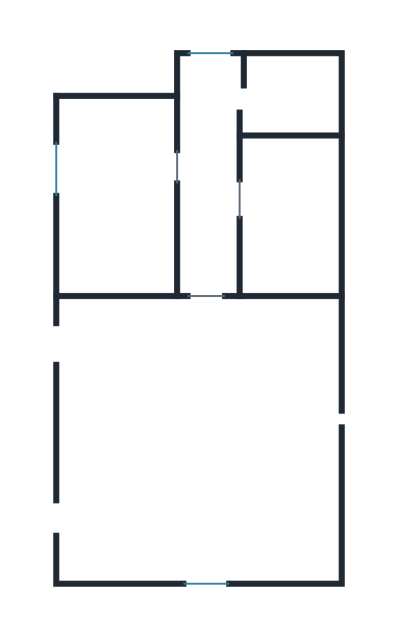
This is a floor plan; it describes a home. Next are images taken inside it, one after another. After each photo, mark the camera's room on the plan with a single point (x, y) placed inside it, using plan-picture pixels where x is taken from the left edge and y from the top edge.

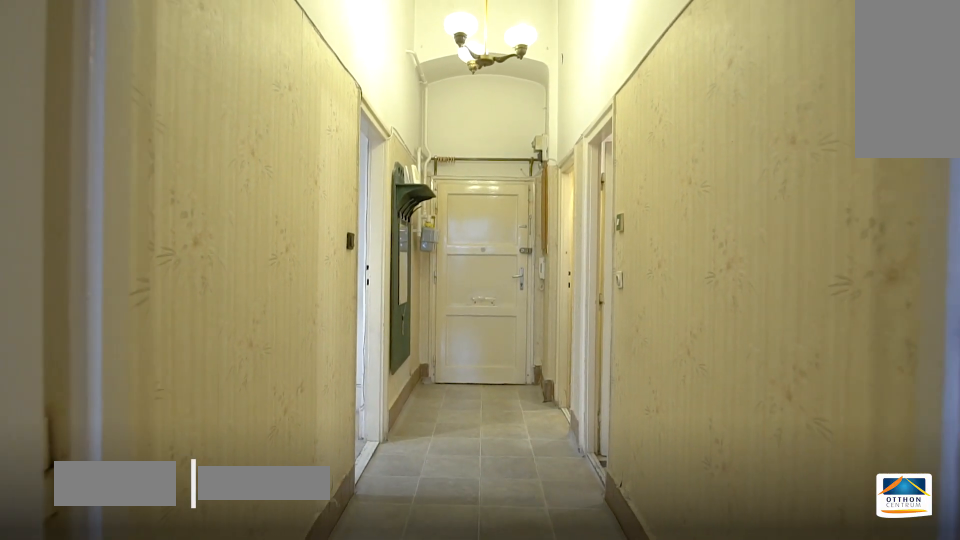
(210, 202)
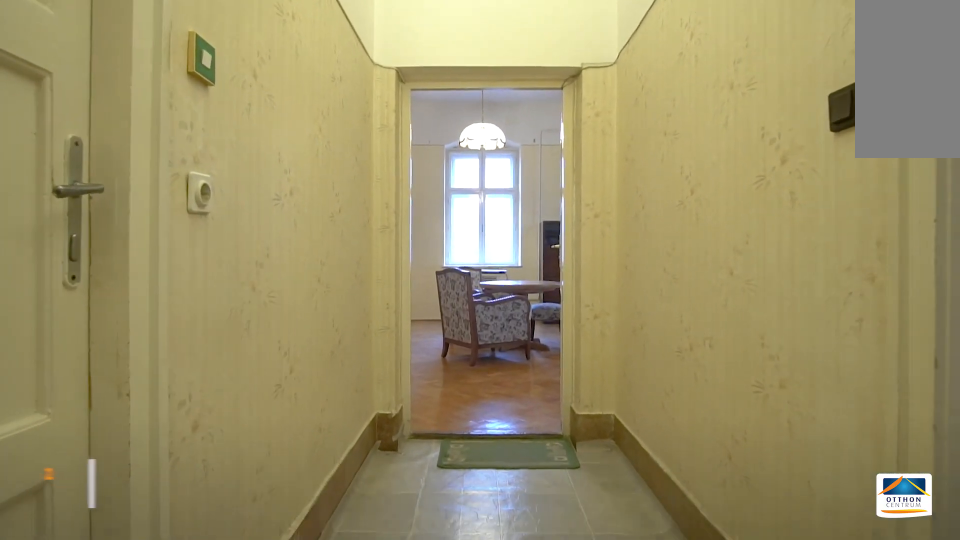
(210, 202)
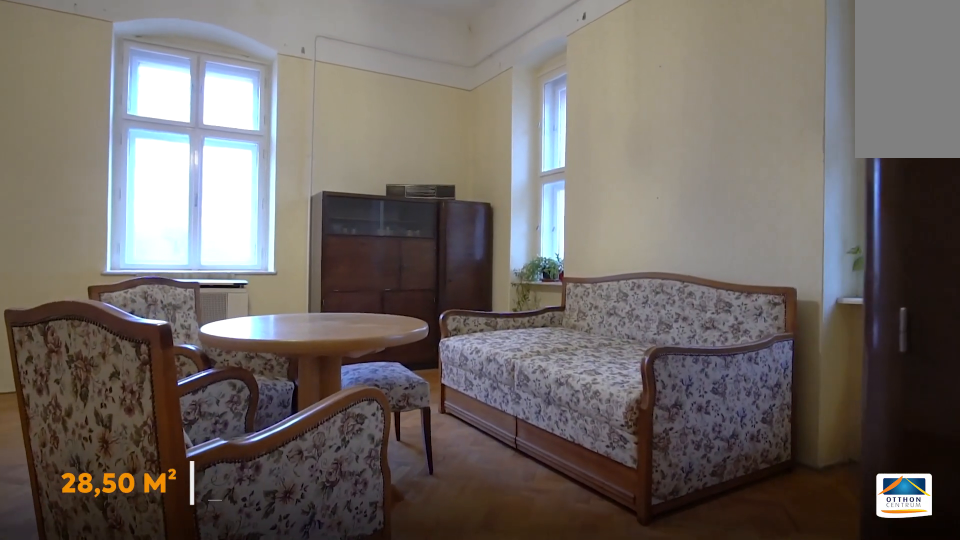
(216, 446)
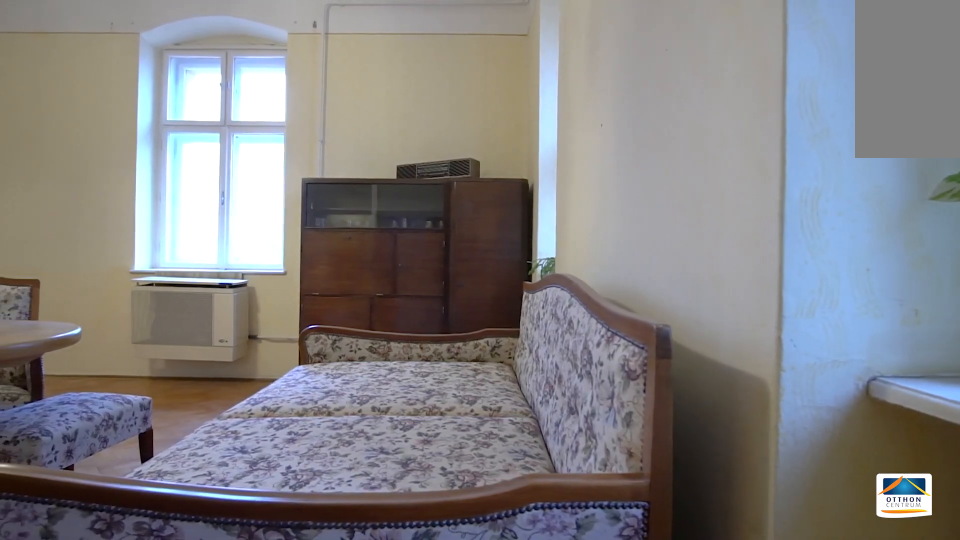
(216, 446)
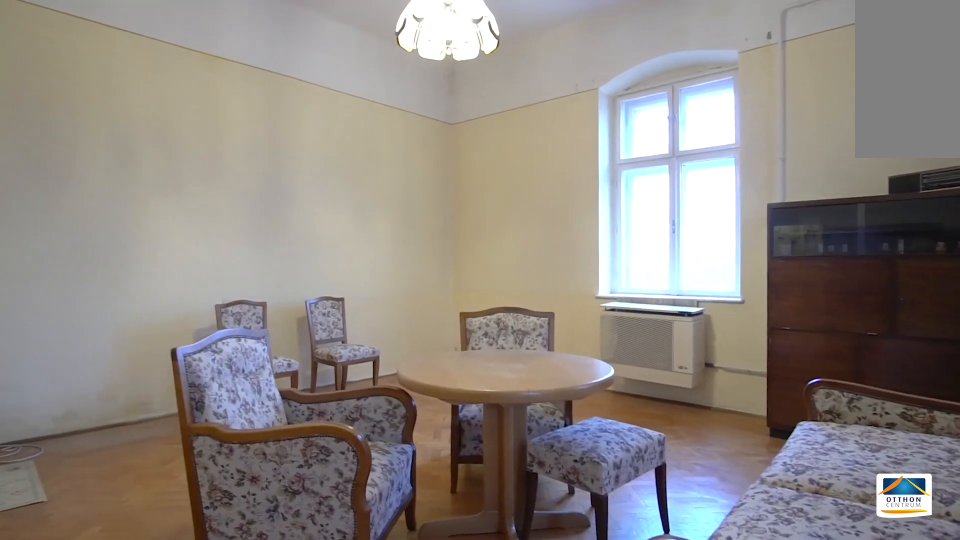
(217, 446)
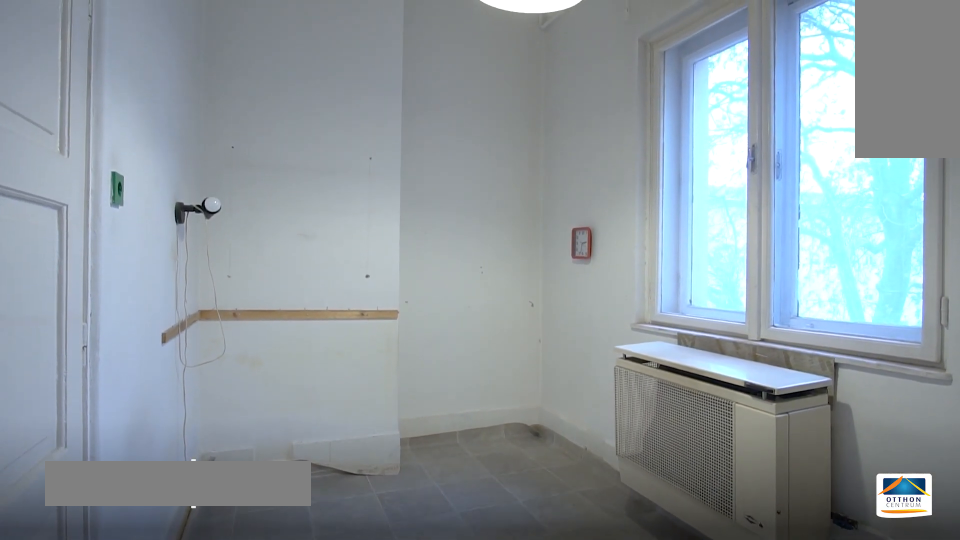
(114, 207)
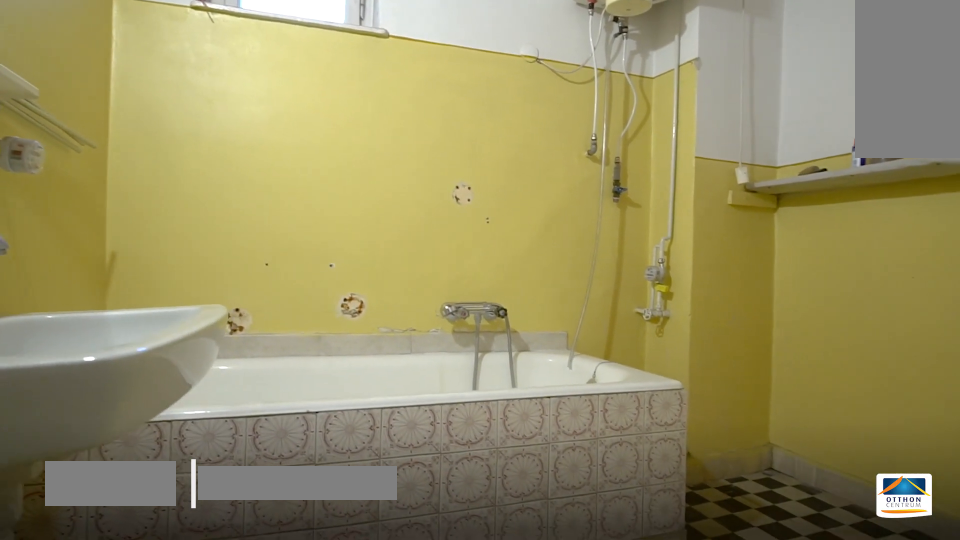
(287, 215)
